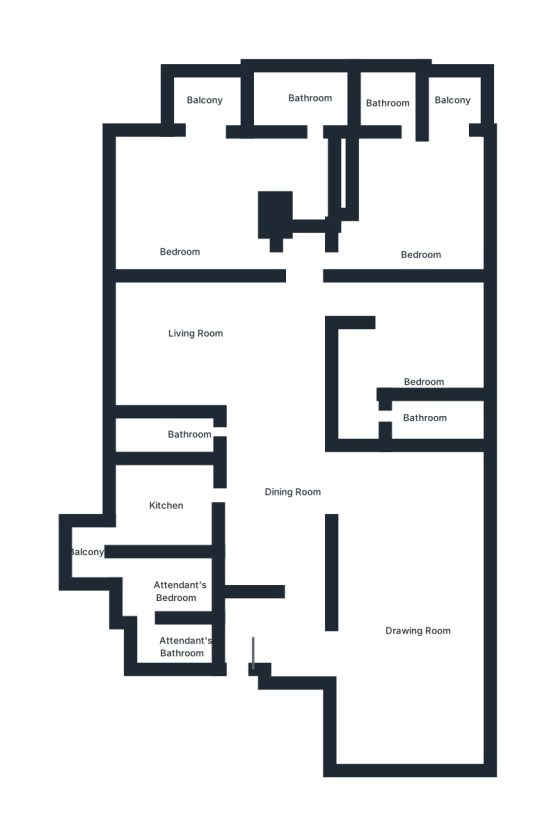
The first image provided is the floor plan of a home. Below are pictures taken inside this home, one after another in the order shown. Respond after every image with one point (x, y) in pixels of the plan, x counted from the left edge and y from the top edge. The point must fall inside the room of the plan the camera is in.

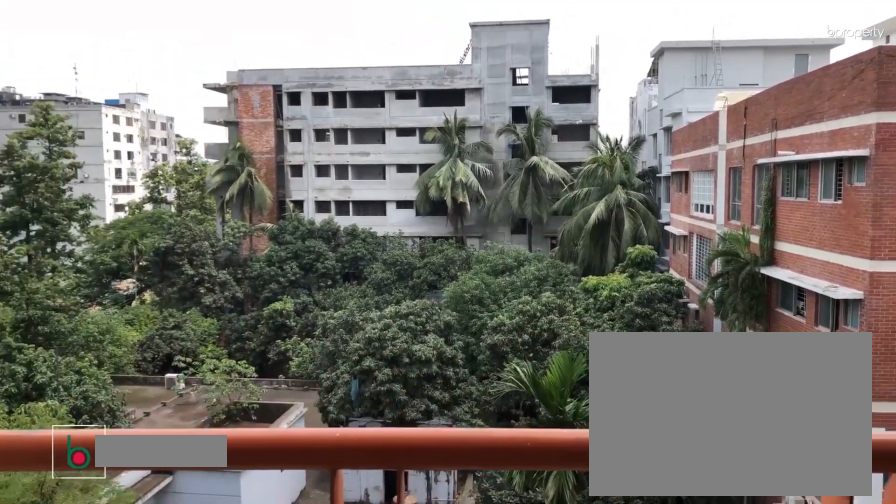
(454, 102)
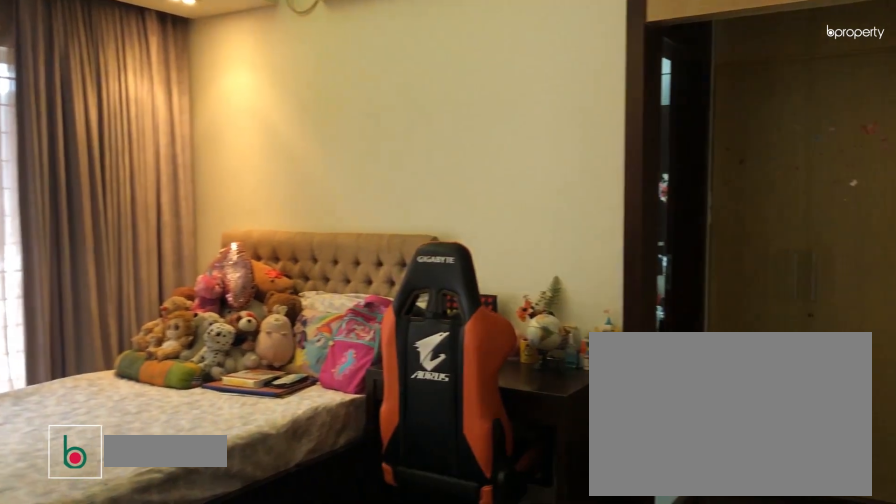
(416, 352)
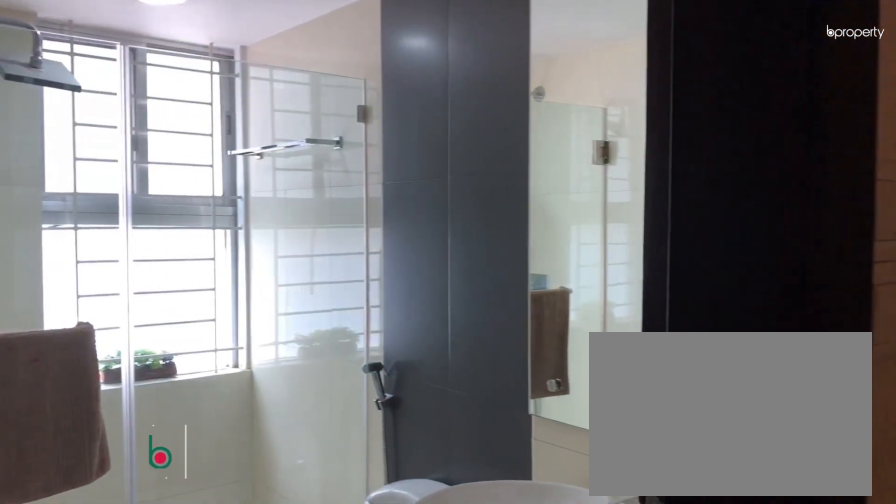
(443, 428)
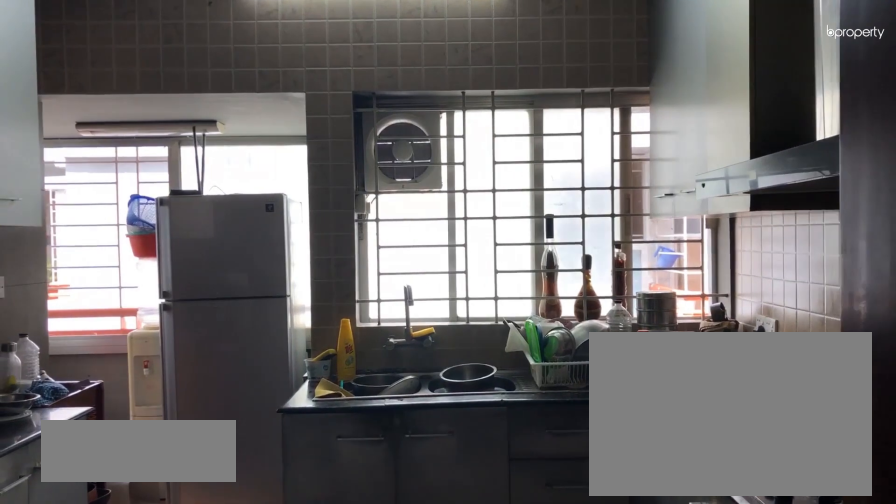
(149, 496)
